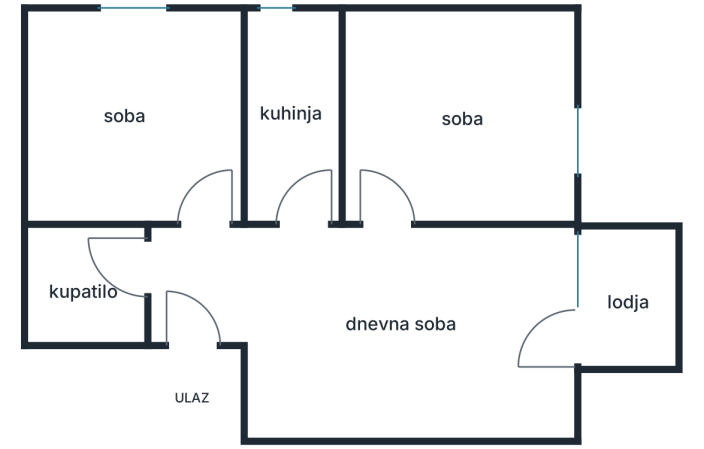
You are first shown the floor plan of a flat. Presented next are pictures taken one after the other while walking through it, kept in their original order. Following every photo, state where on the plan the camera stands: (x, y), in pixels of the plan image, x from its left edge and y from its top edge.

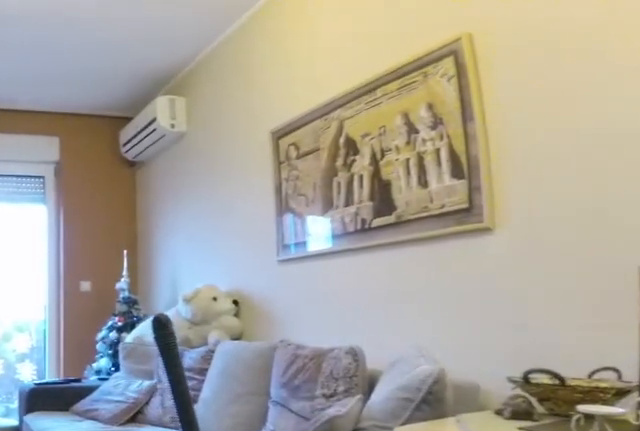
(224, 292)
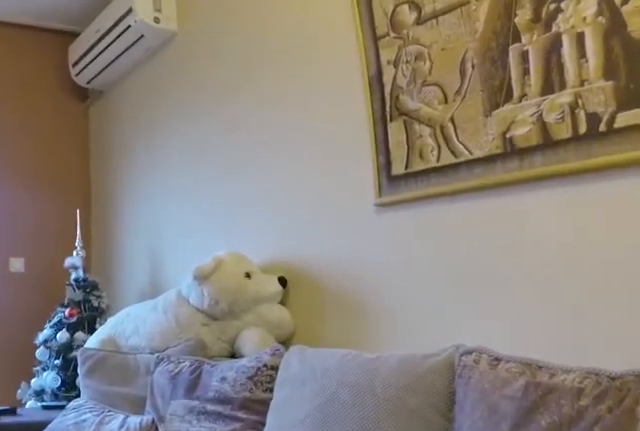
(330, 290)
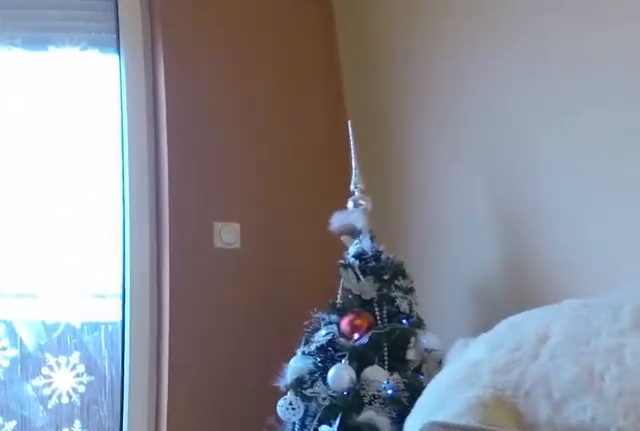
(414, 304)
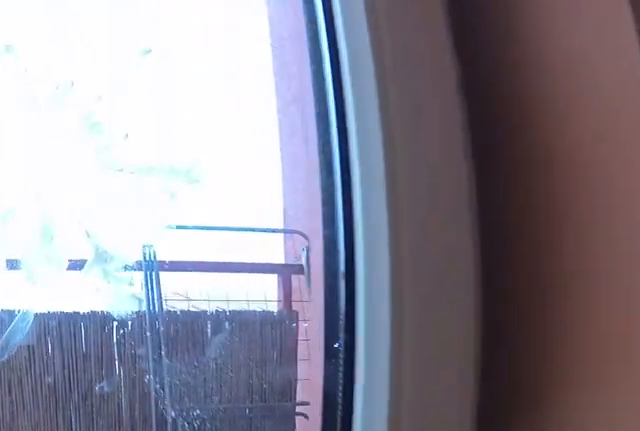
(533, 332)
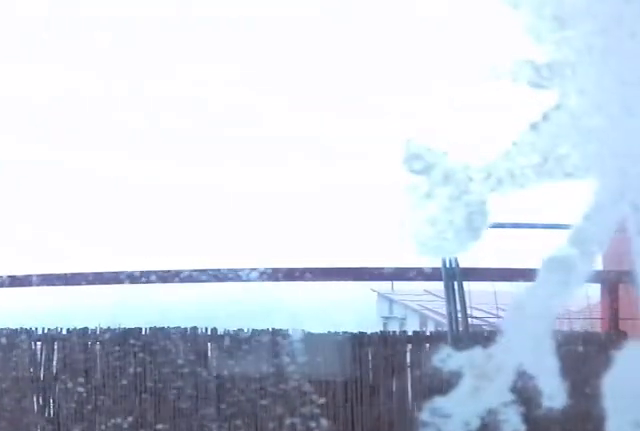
(540, 337)
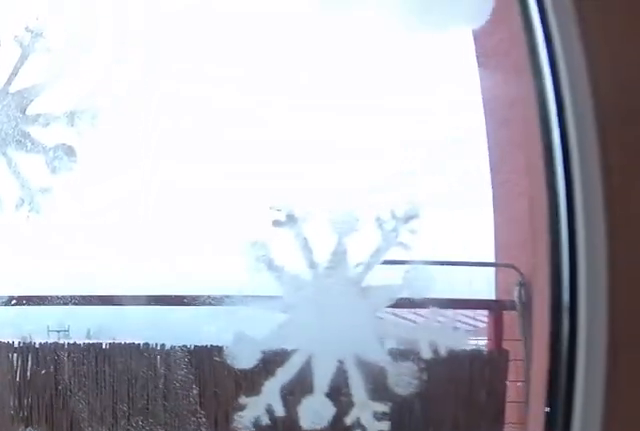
(522, 338)
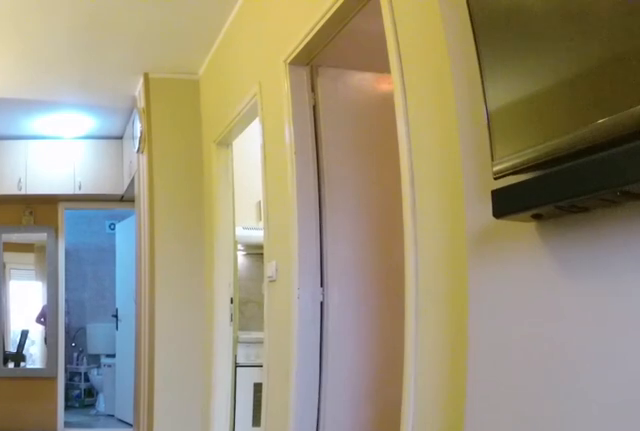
(533, 265)
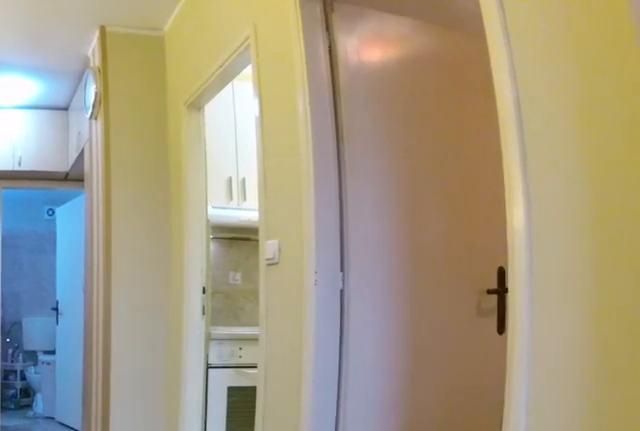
(500, 265)
